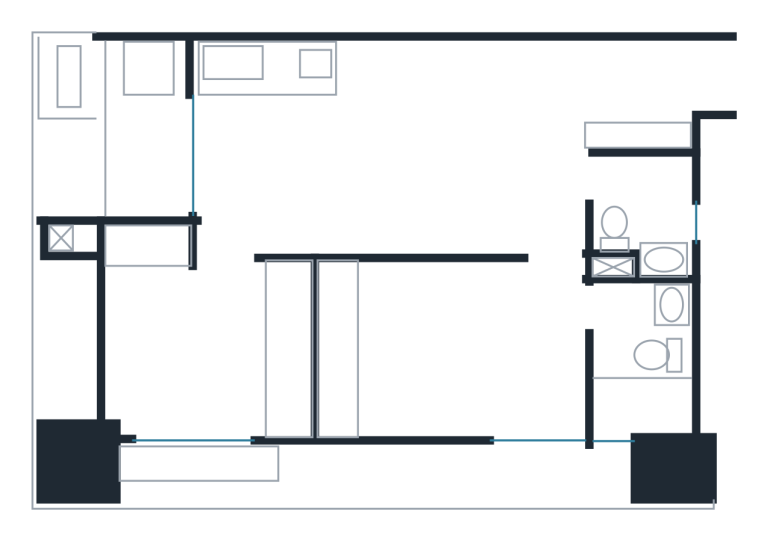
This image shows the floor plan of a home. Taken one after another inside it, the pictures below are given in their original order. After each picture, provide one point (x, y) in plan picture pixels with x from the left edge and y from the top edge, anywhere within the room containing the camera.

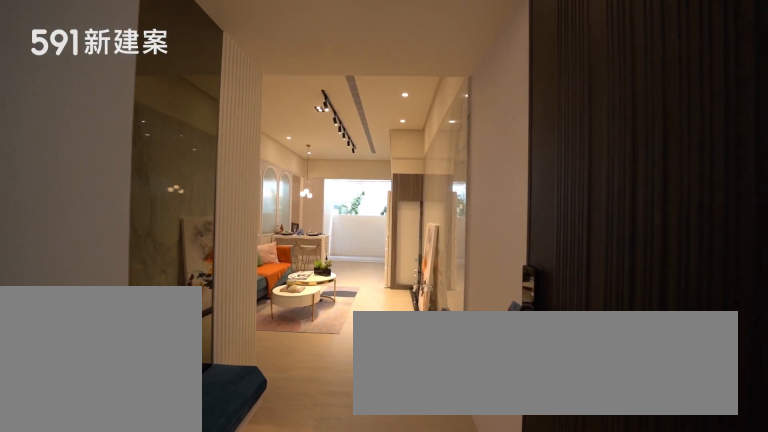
(649, 80)
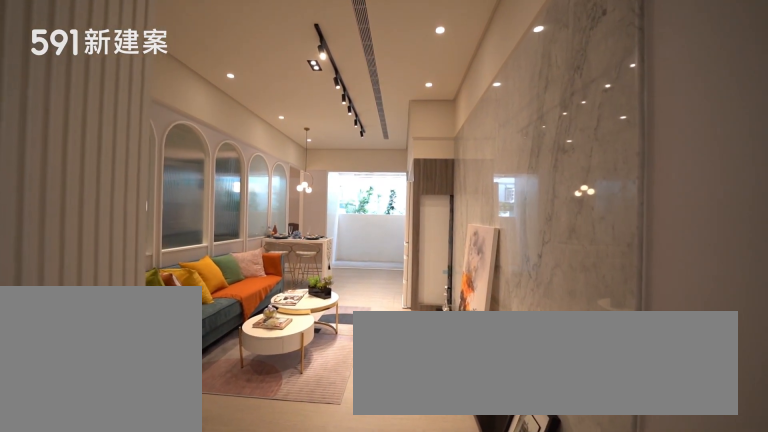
(649, 80)
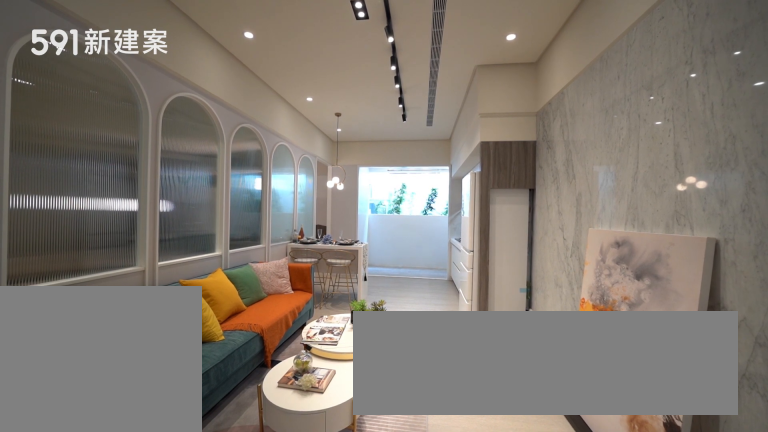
(448, 149)
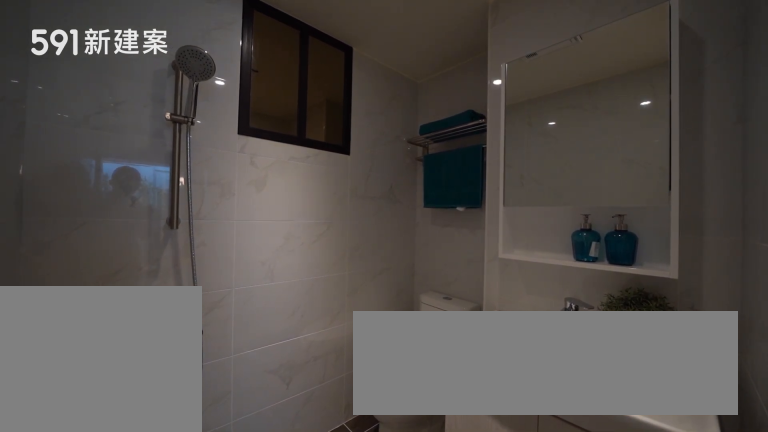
(644, 211)
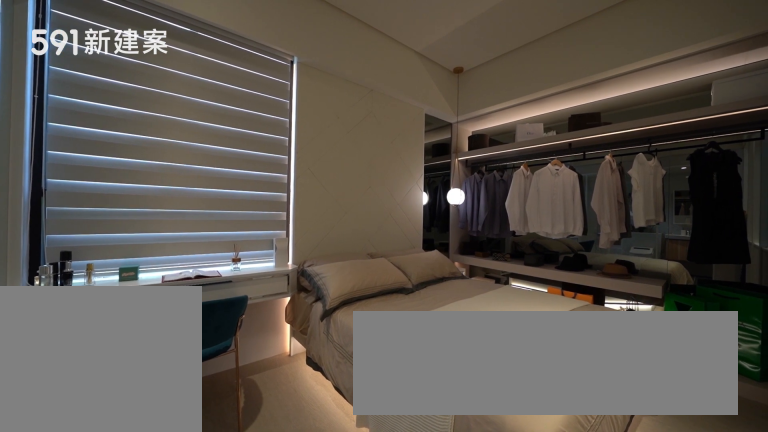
(449, 349)
